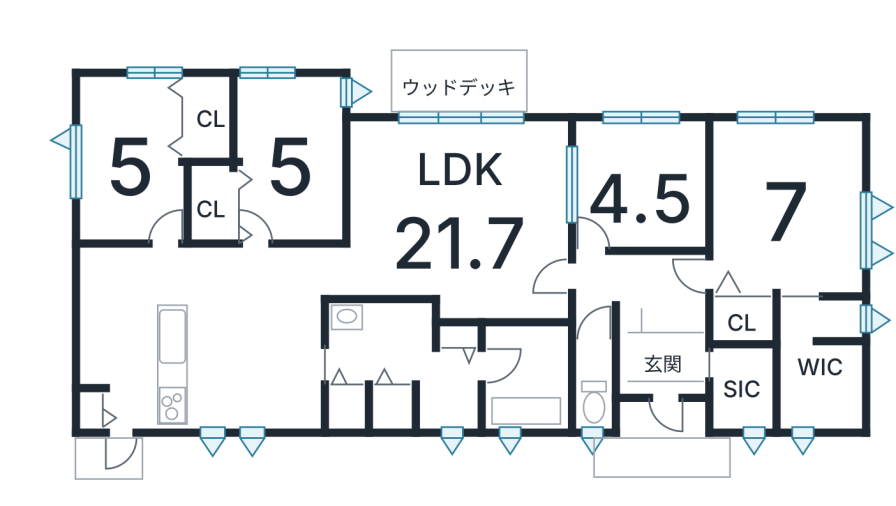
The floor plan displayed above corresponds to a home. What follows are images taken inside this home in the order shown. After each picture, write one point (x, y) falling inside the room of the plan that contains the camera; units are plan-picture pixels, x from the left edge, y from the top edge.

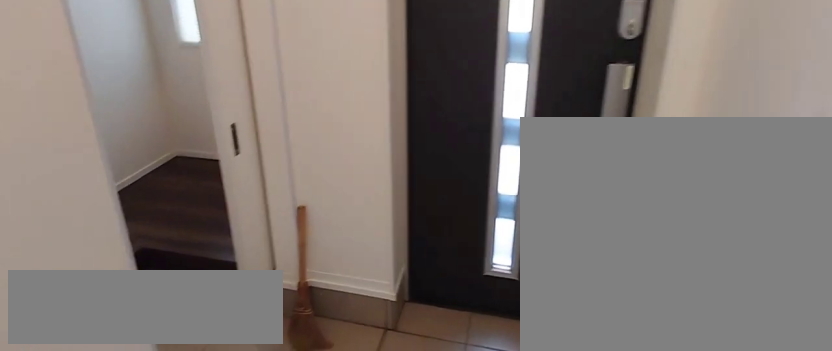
(668, 367)
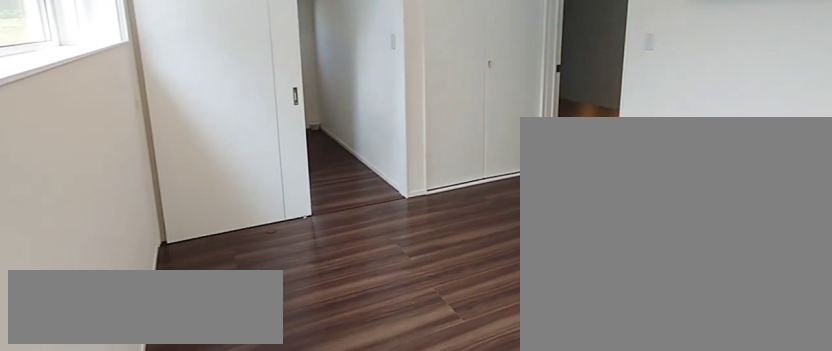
(781, 237)
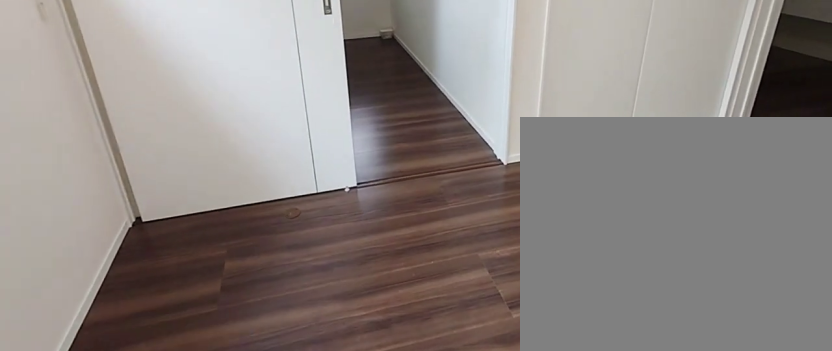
(781, 237)
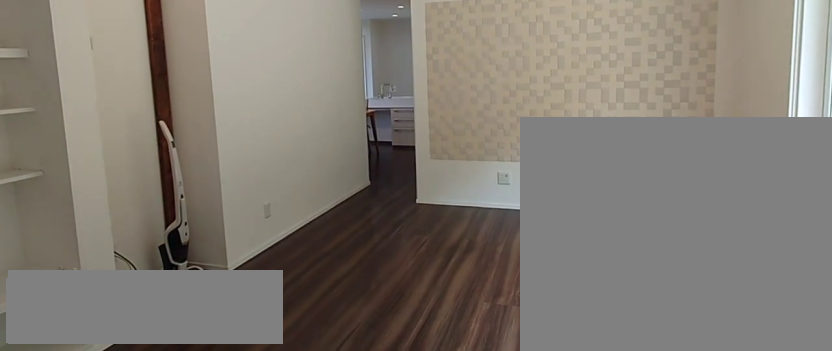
(461, 221)
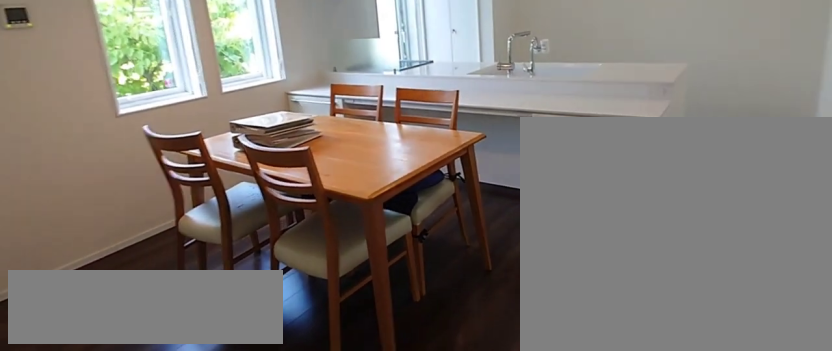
(259, 263)
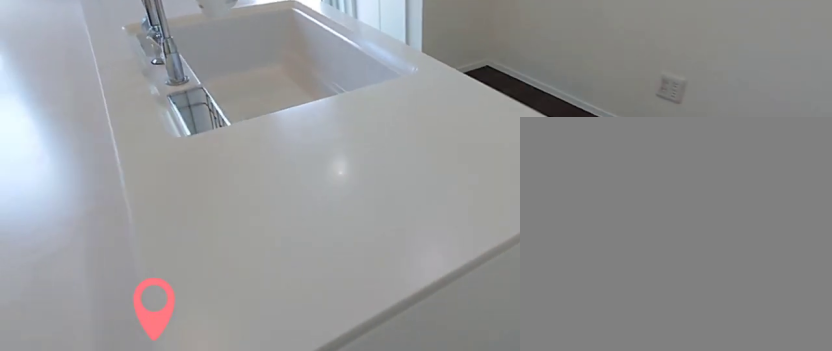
(83, 290)
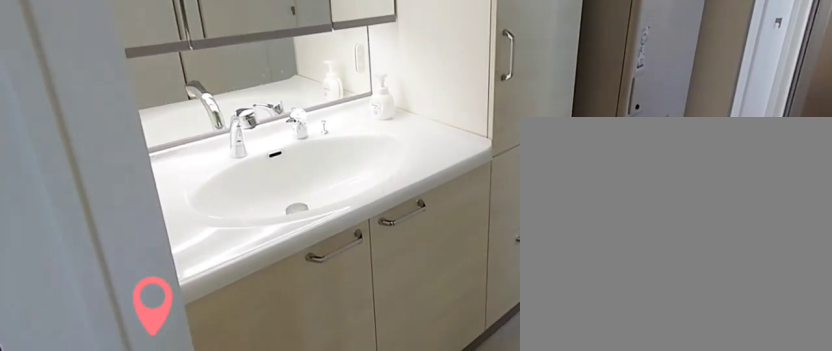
(388, 363)
